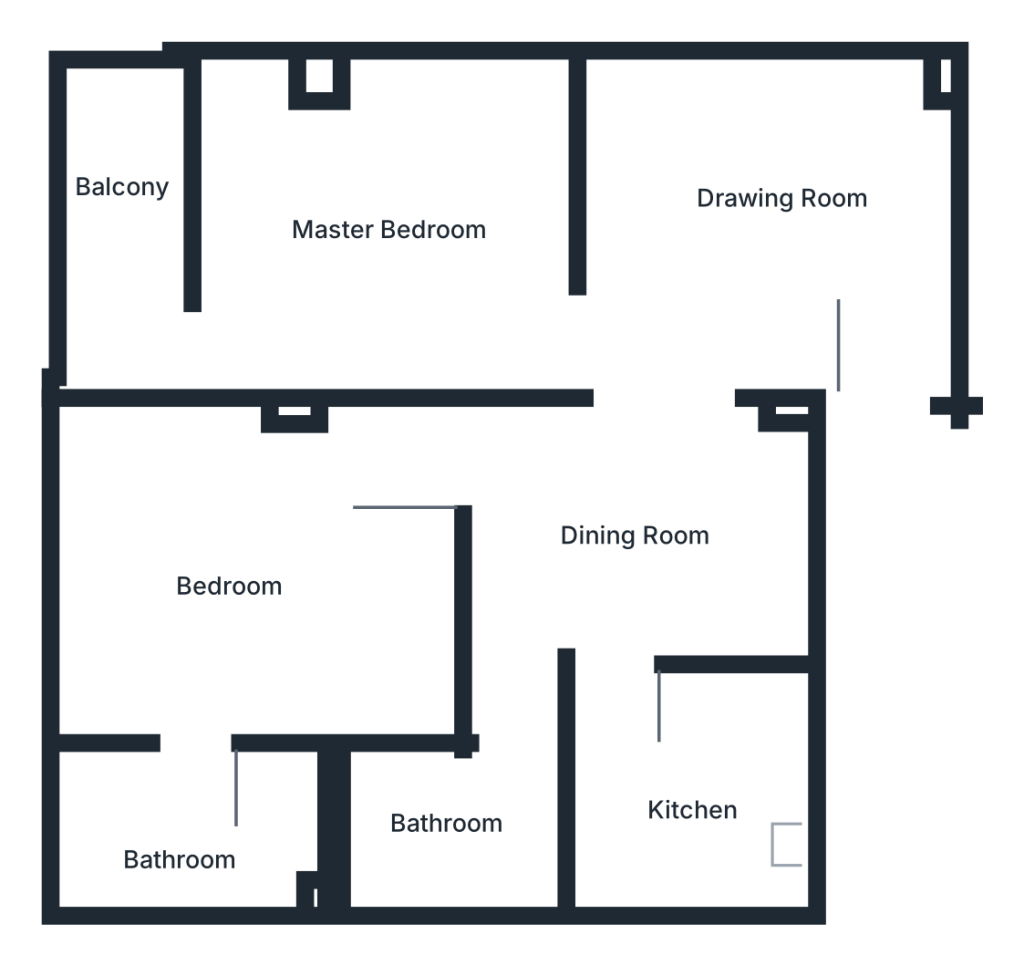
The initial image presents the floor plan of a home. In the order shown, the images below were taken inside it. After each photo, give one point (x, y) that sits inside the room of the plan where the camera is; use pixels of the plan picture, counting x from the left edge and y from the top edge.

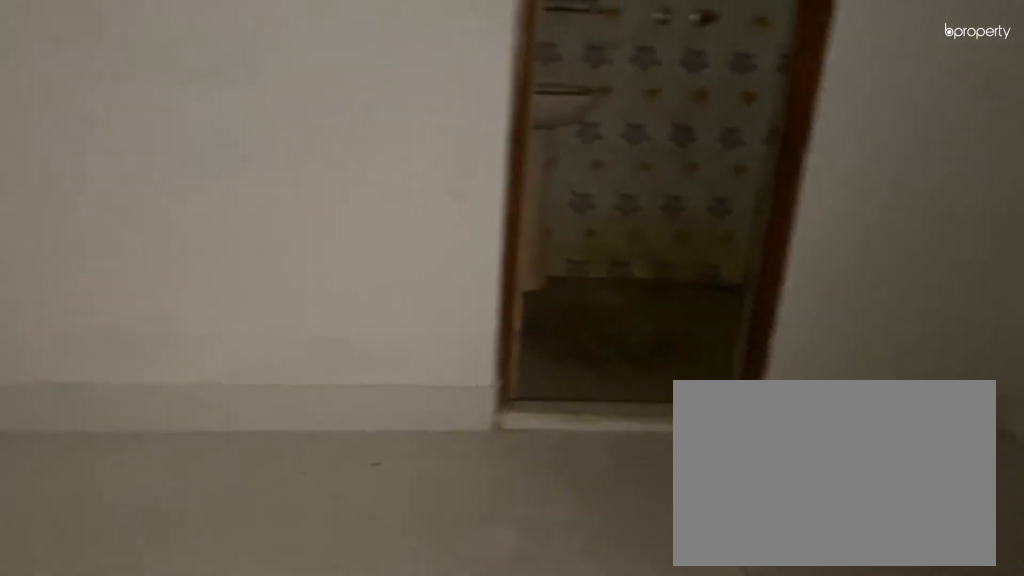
(275, 602)
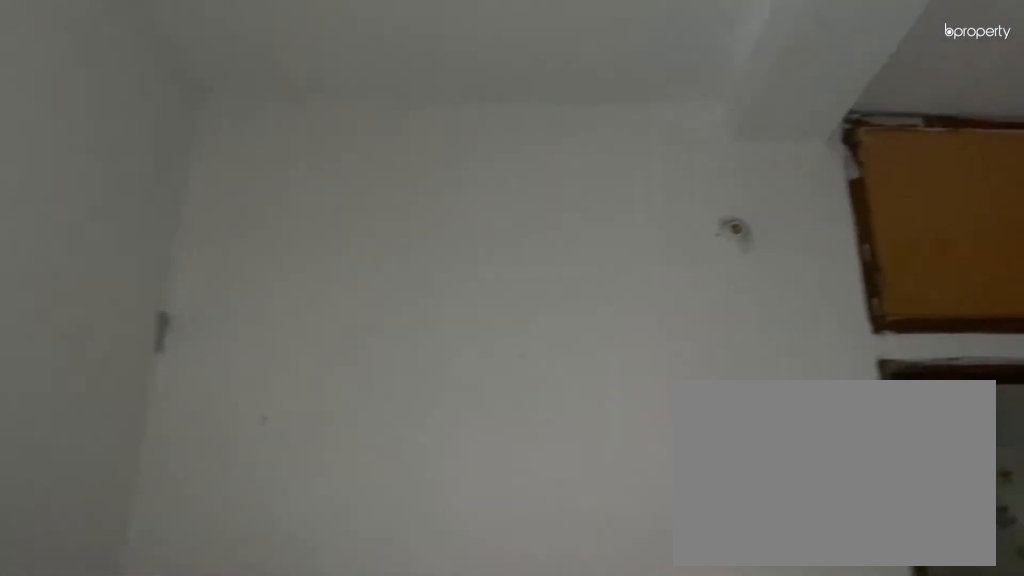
(275, 602)
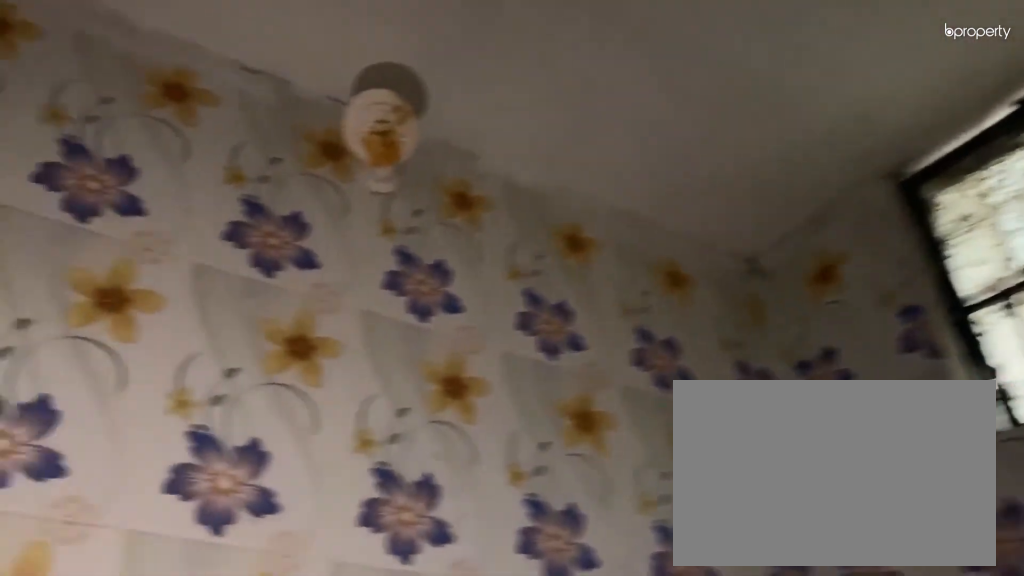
(203, 816)
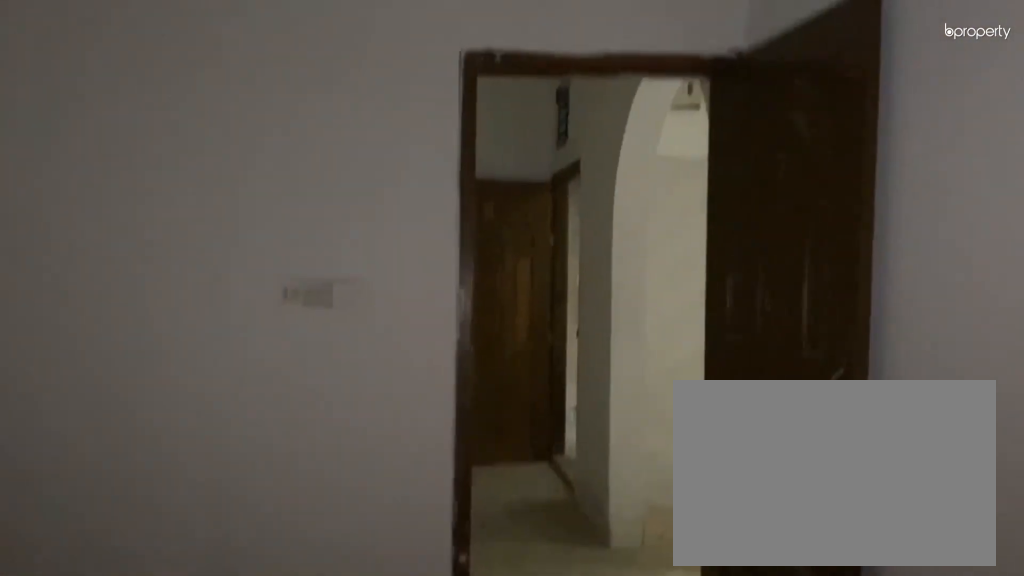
(343, 216)
